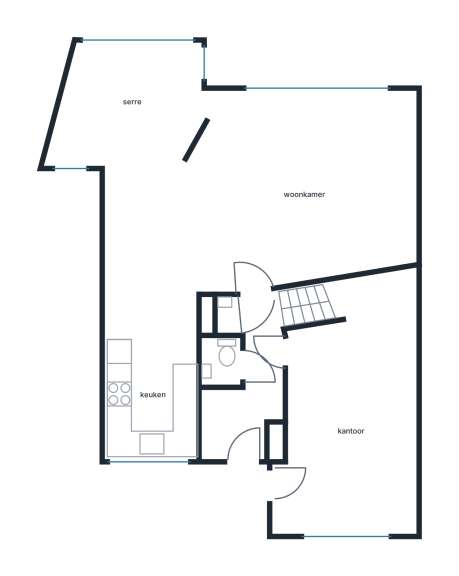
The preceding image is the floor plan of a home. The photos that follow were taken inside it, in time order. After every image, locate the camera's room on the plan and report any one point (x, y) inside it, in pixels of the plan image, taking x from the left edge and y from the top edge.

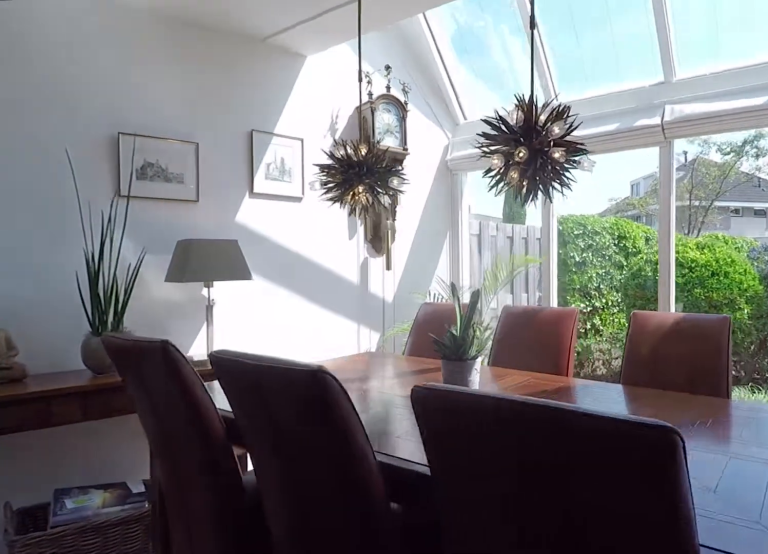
(128, 106)
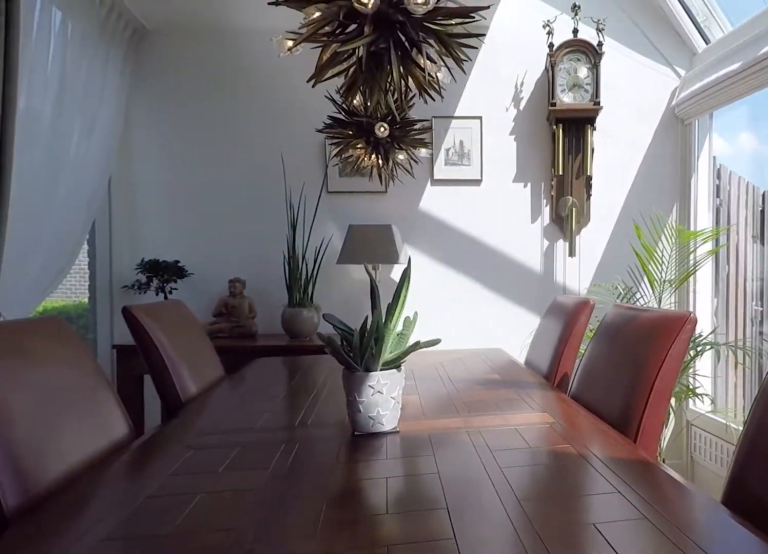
(128, 106)
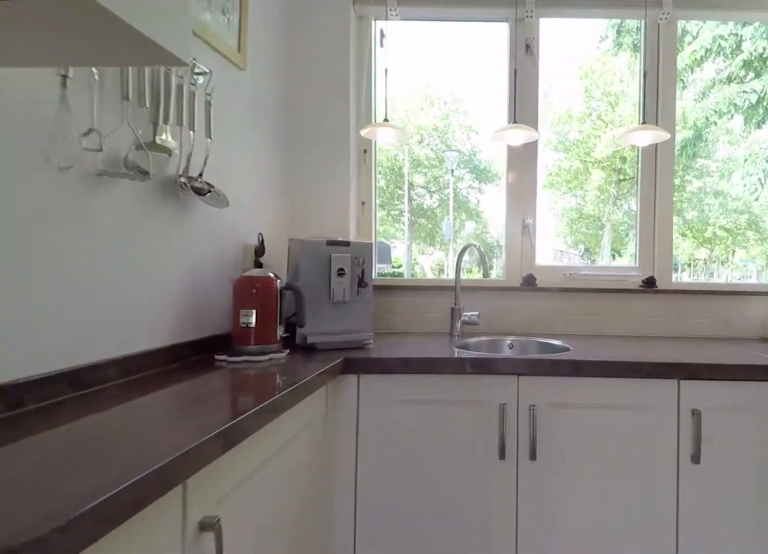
(152, 376)
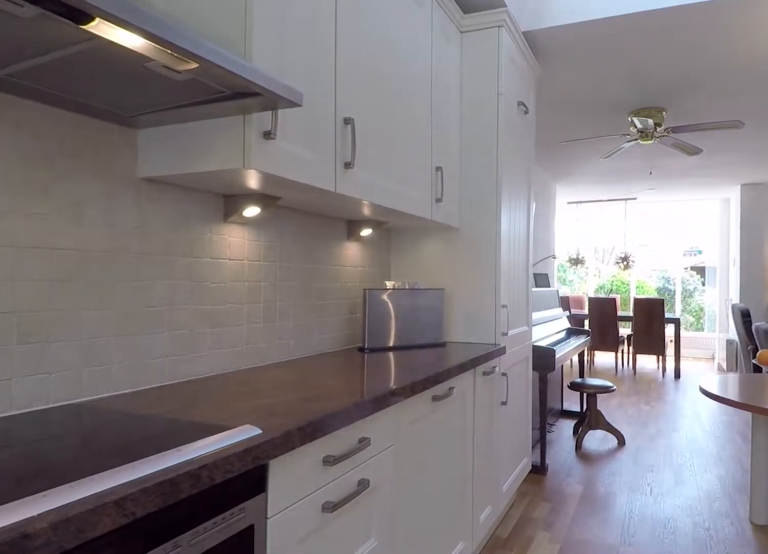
(152, 376)
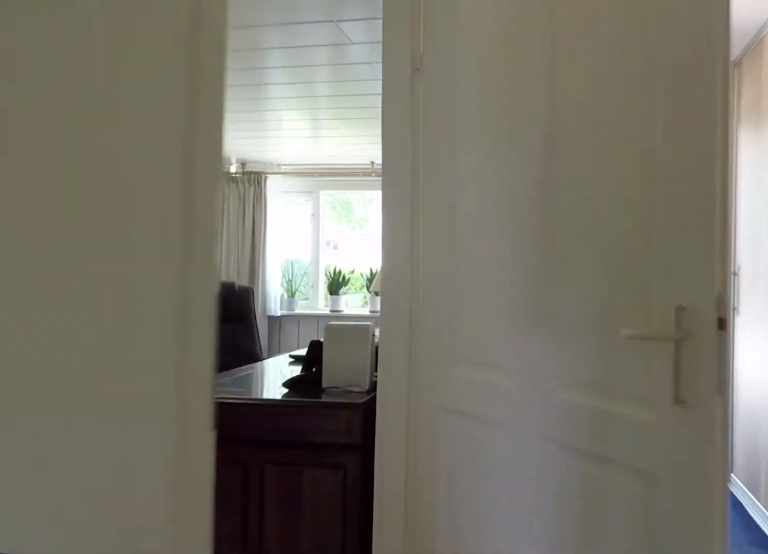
(249, 386)
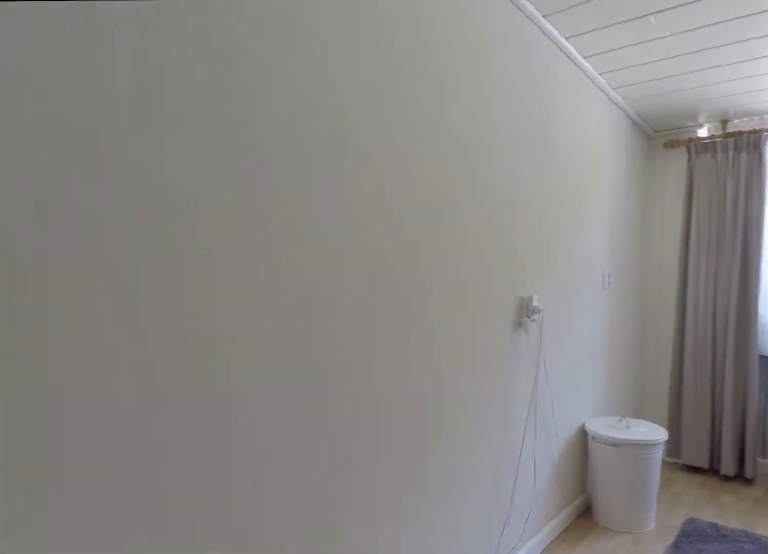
(349, 428)
